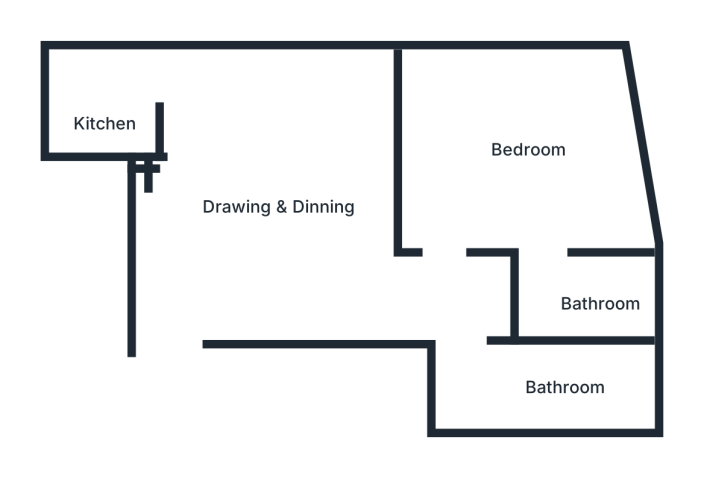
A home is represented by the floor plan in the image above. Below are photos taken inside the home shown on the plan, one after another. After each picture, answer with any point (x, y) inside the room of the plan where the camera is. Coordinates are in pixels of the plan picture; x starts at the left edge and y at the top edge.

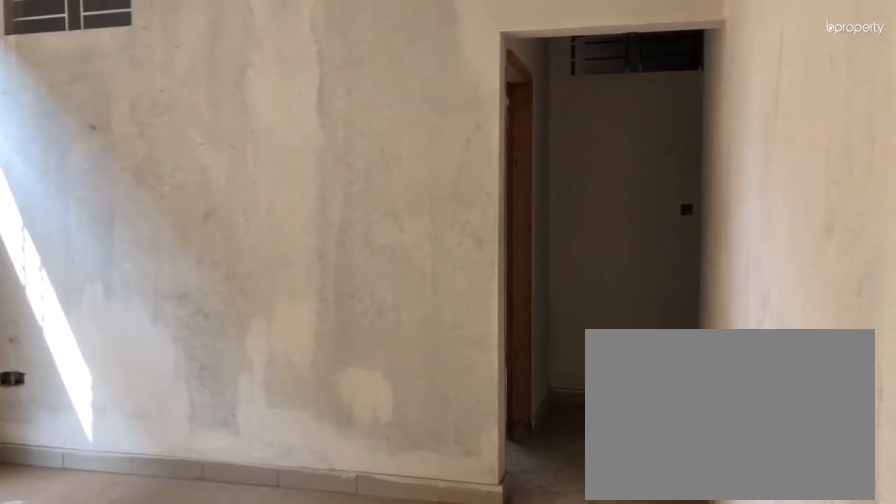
(266, 199)
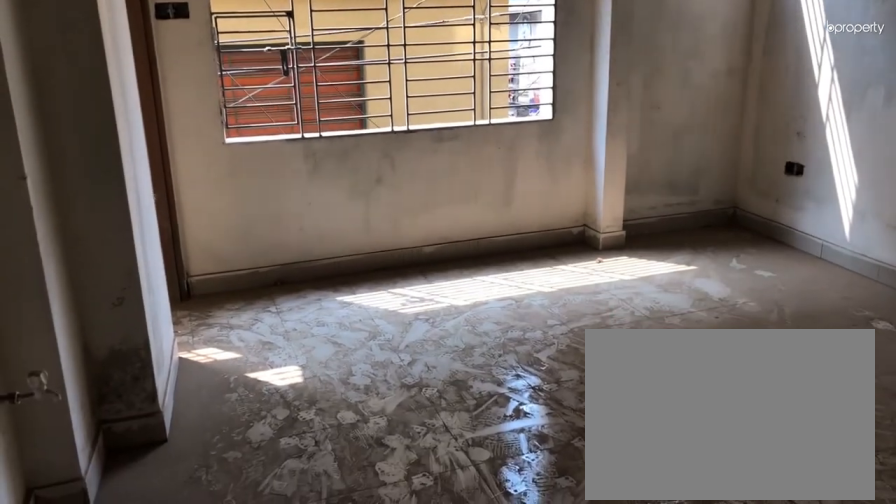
(266, 199)
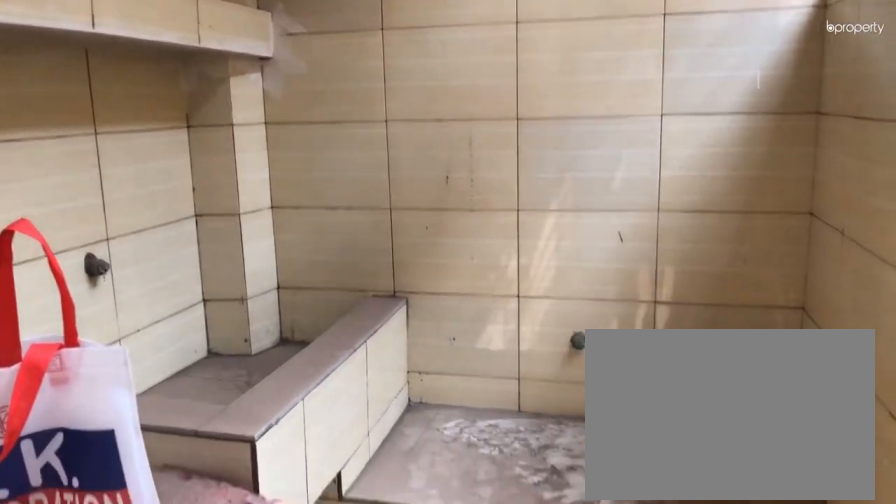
(107, 100)
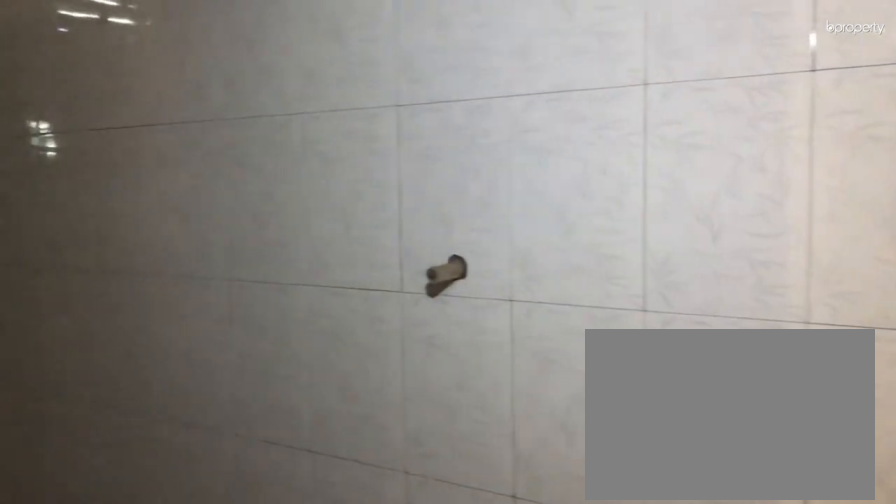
(547, 384)
